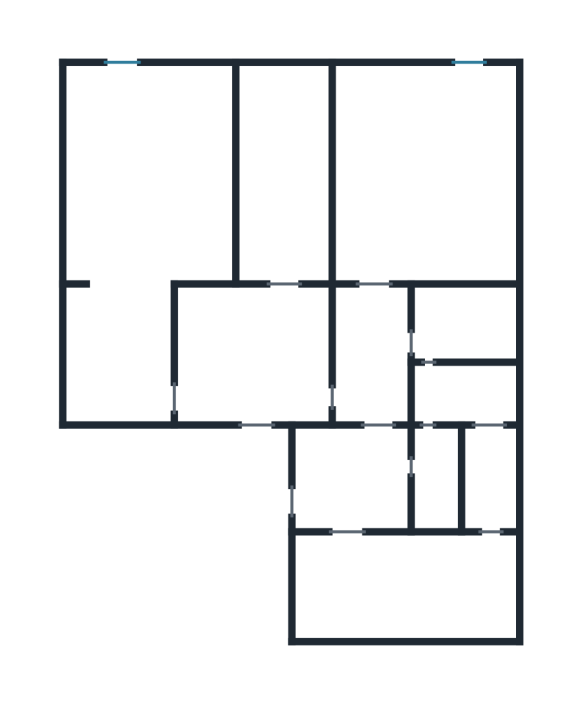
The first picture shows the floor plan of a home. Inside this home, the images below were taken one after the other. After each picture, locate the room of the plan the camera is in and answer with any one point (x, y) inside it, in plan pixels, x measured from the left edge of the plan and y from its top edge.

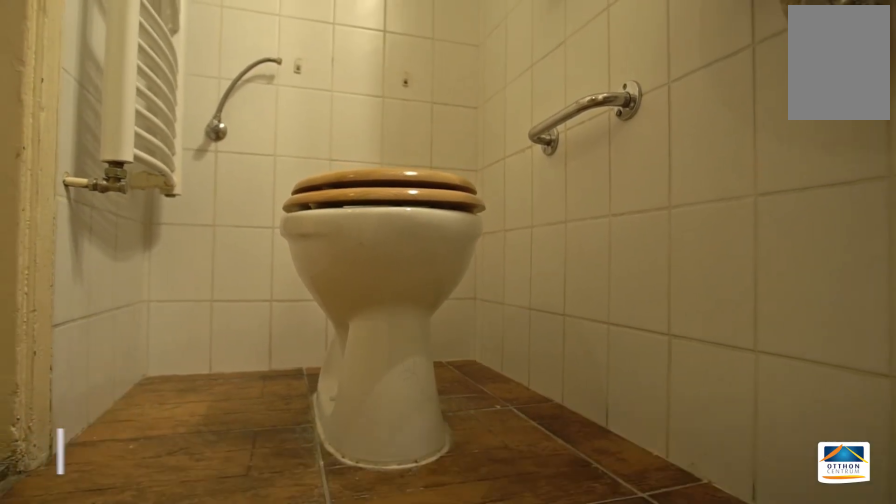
(440, 477)
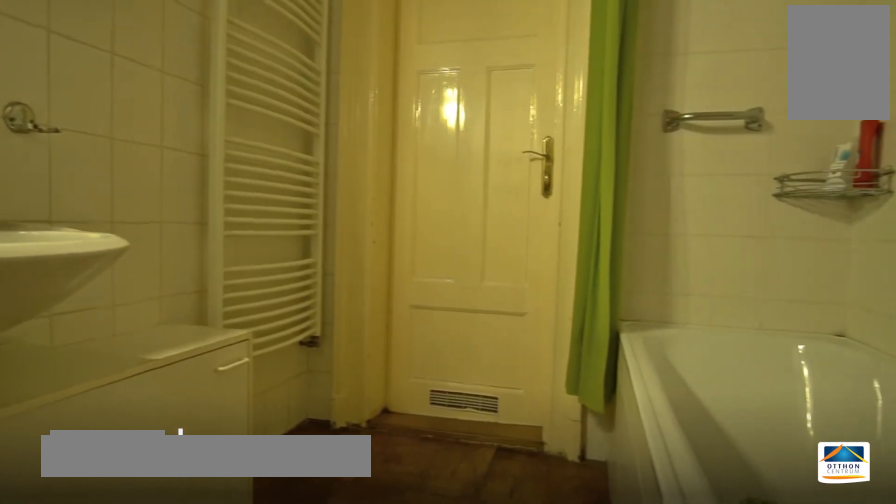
(462, 321)
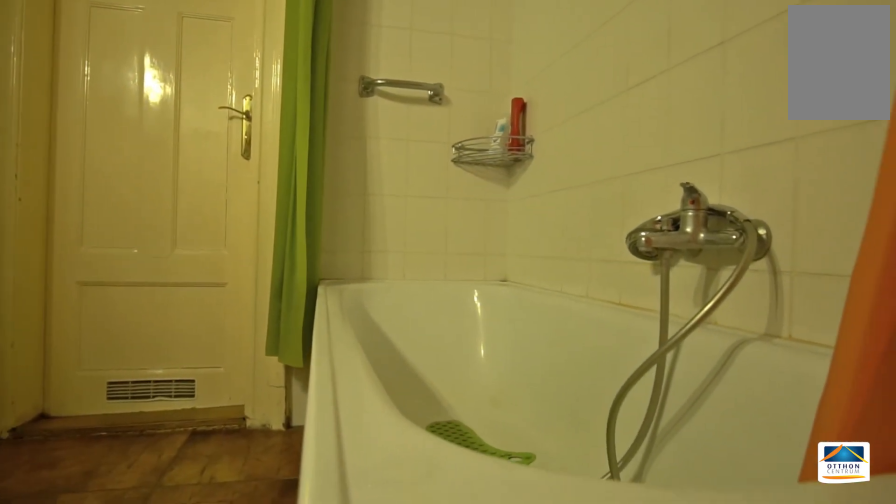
(462, 321)
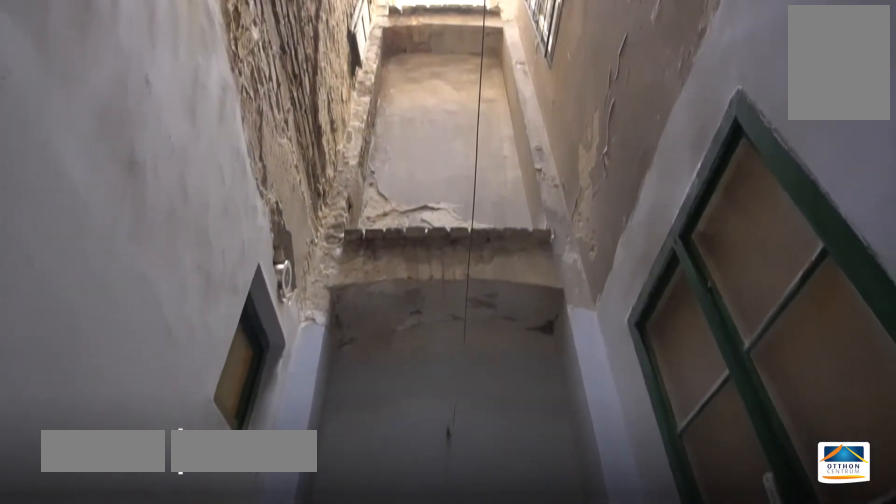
(463, 390)
